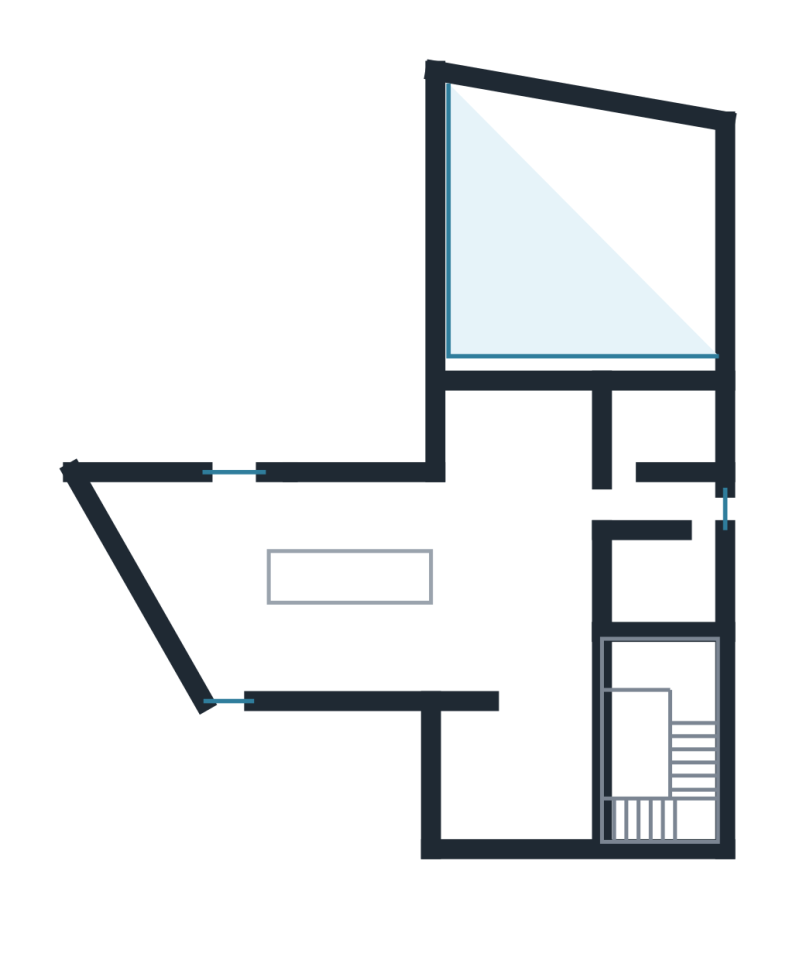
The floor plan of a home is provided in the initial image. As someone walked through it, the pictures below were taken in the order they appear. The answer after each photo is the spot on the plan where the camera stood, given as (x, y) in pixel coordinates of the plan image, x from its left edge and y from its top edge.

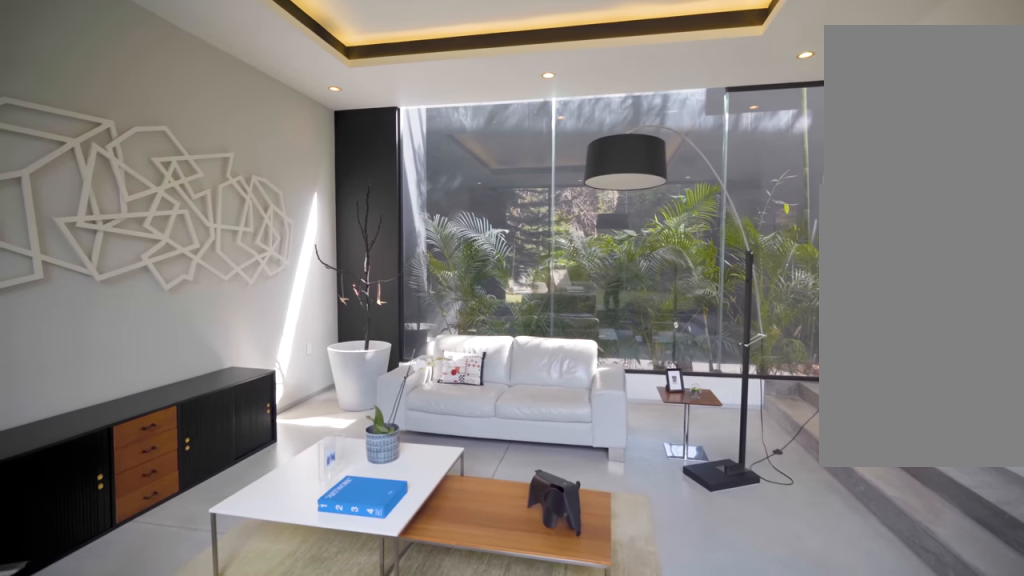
(499, 328)
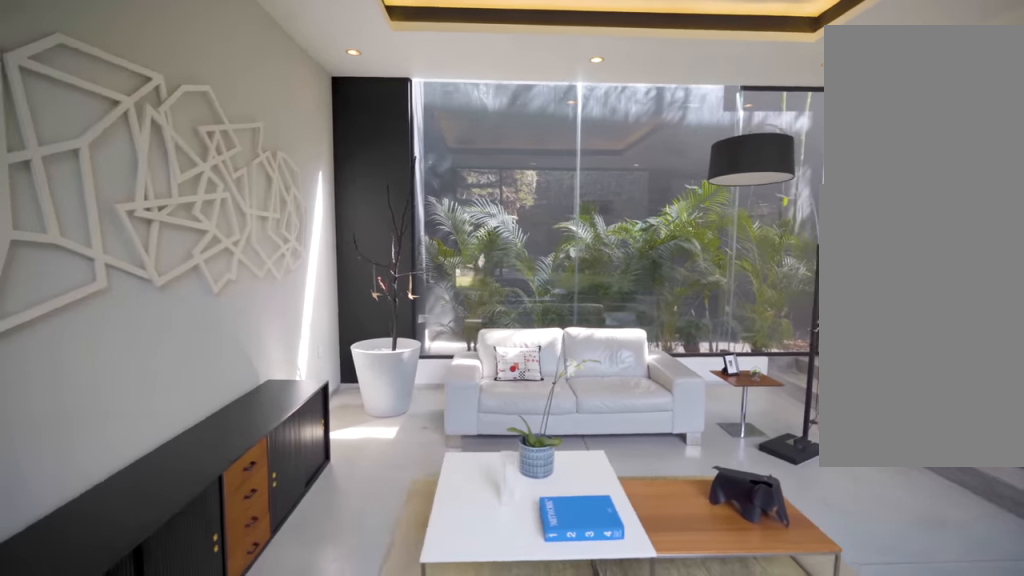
(489, 273)
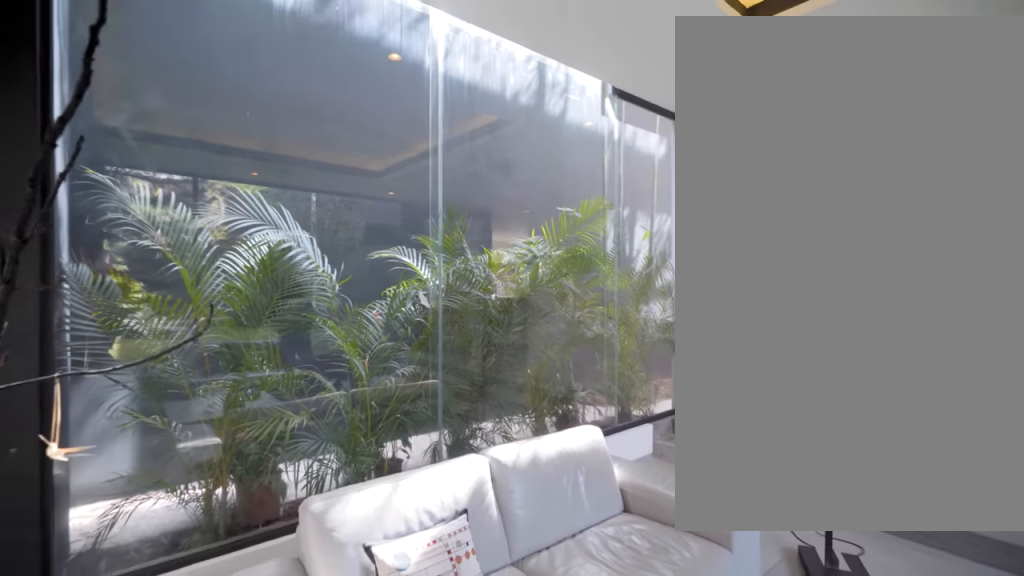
(549, 151)
